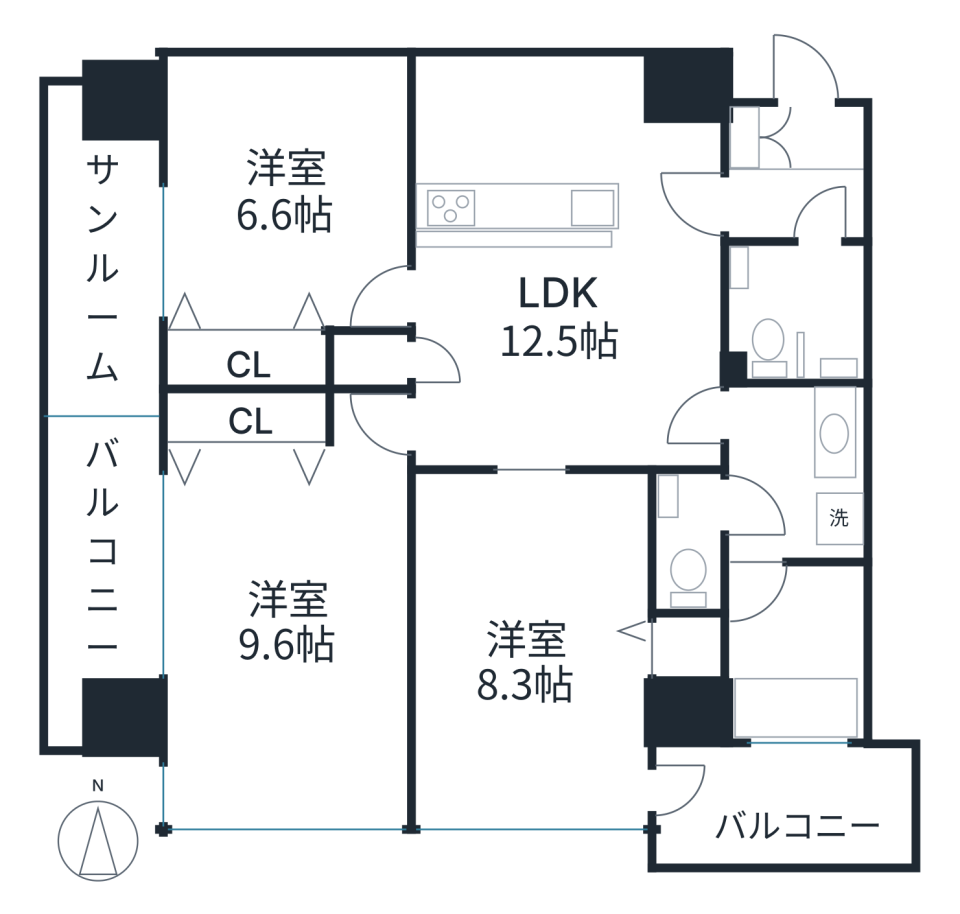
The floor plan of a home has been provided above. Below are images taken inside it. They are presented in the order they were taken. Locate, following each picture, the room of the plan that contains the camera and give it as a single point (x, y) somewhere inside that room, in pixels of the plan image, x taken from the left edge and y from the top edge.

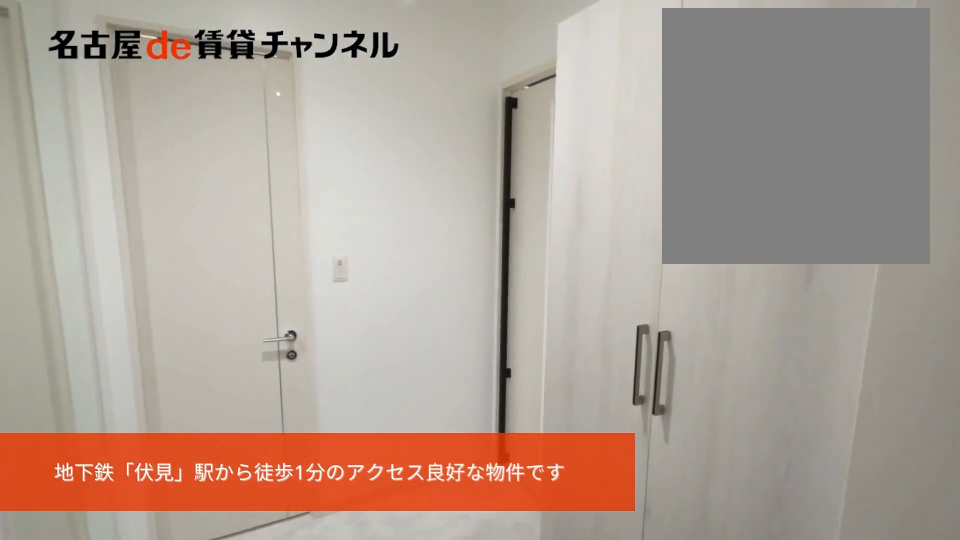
(800, 133)
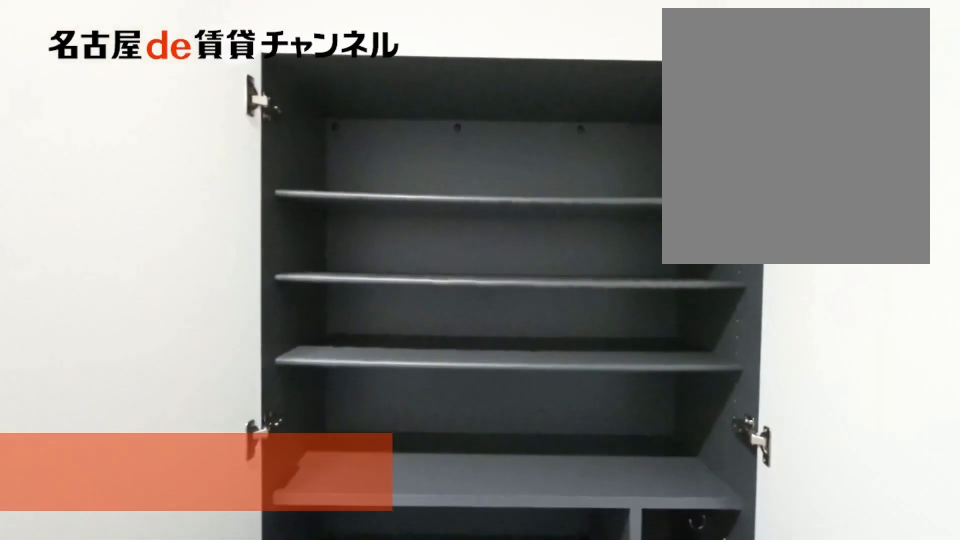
(800, 133)
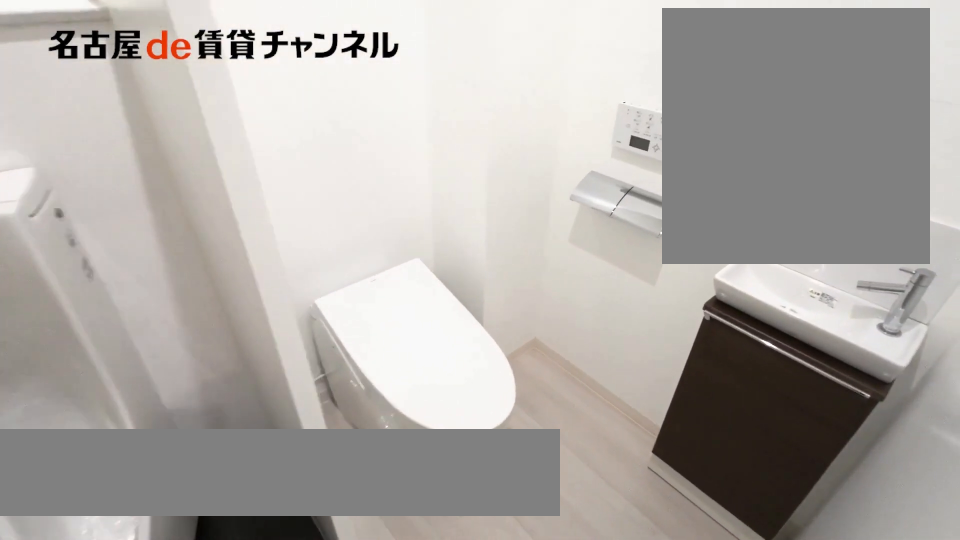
(797, 307)
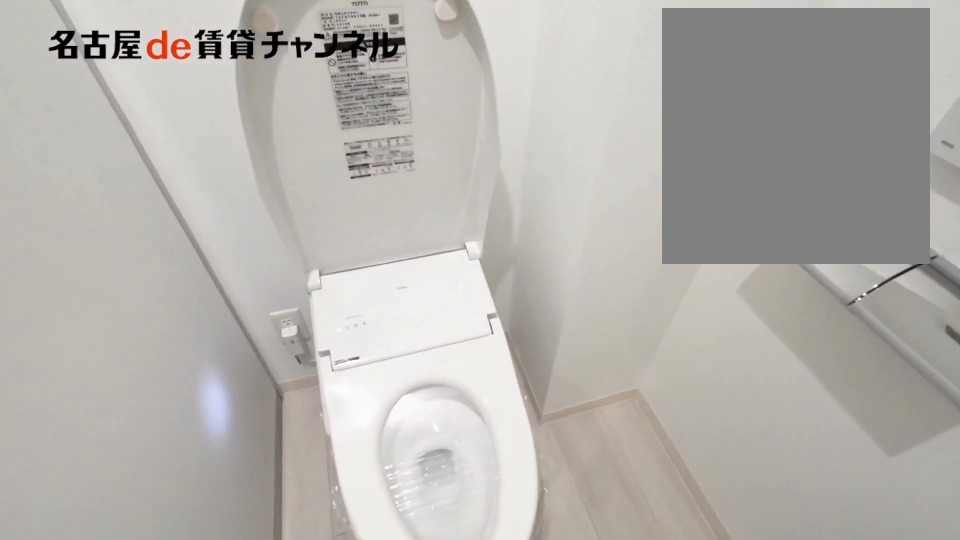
(797, 307)
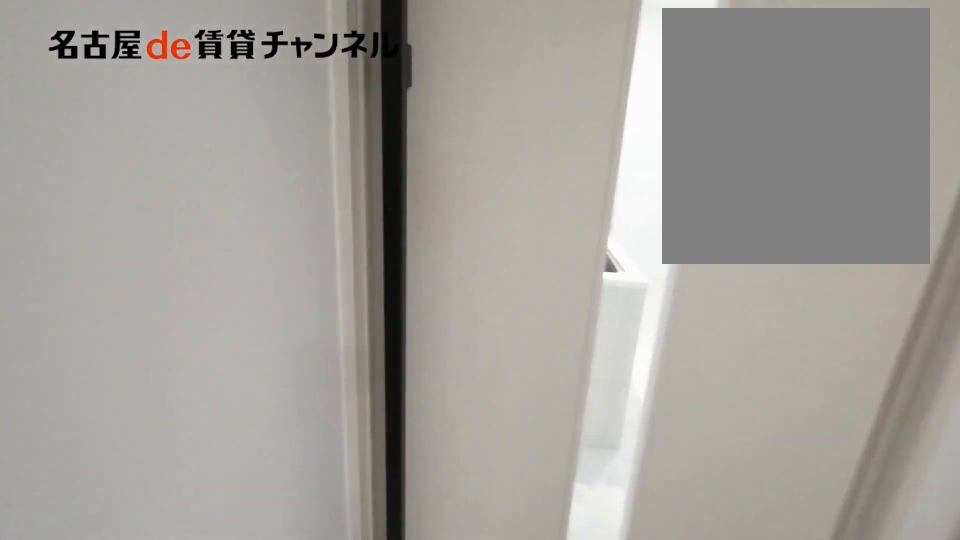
(791, 199)
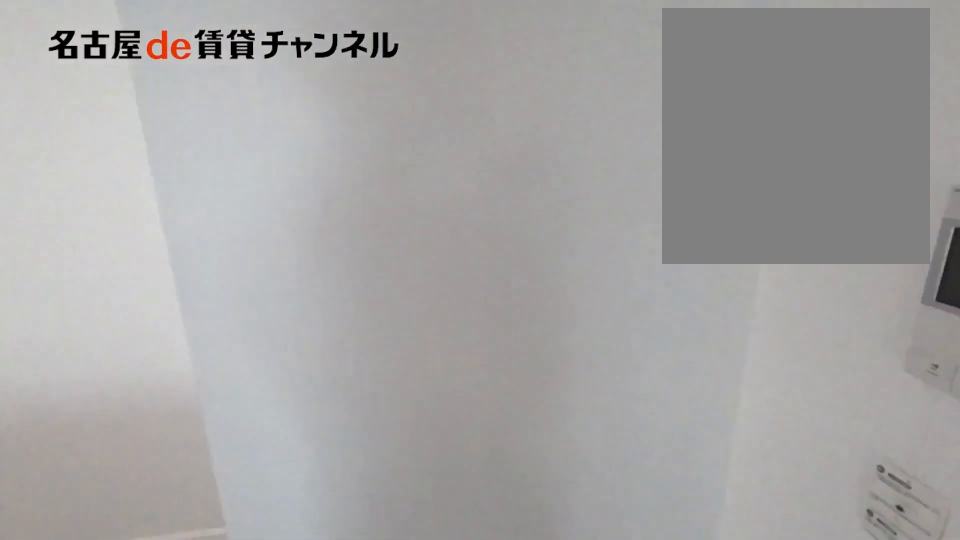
(577, 147)
